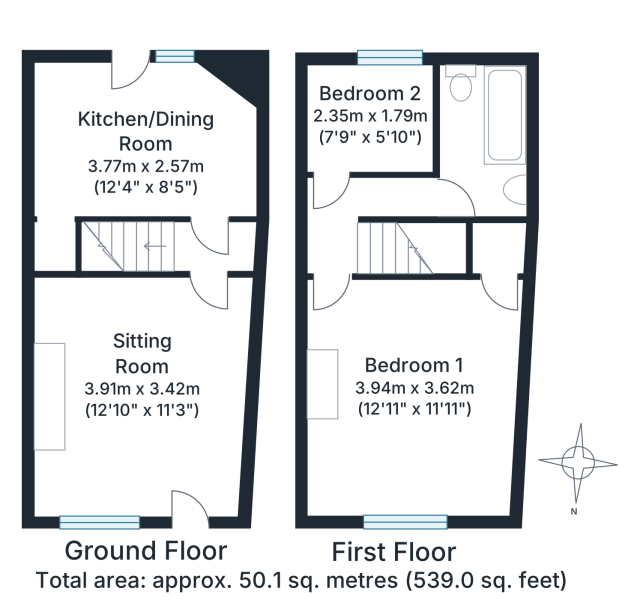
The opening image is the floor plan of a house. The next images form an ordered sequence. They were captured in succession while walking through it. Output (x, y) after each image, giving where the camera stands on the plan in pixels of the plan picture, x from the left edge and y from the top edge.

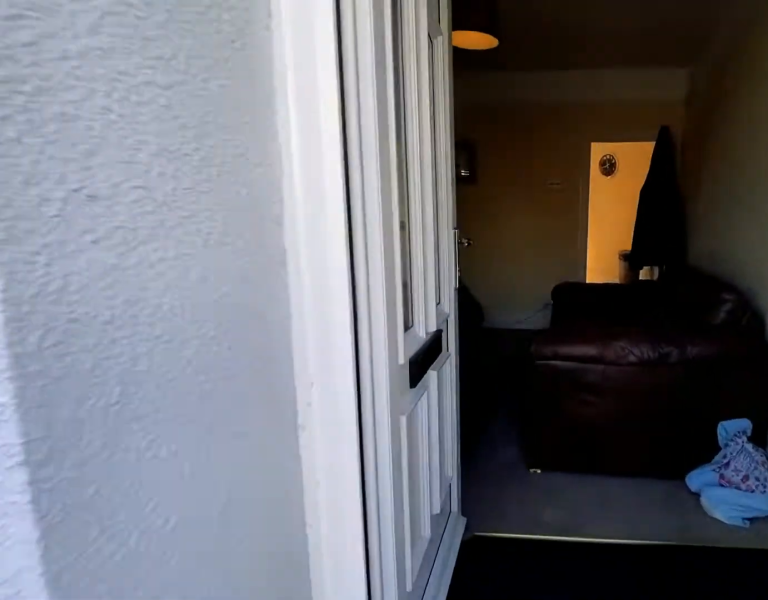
(191, 541)
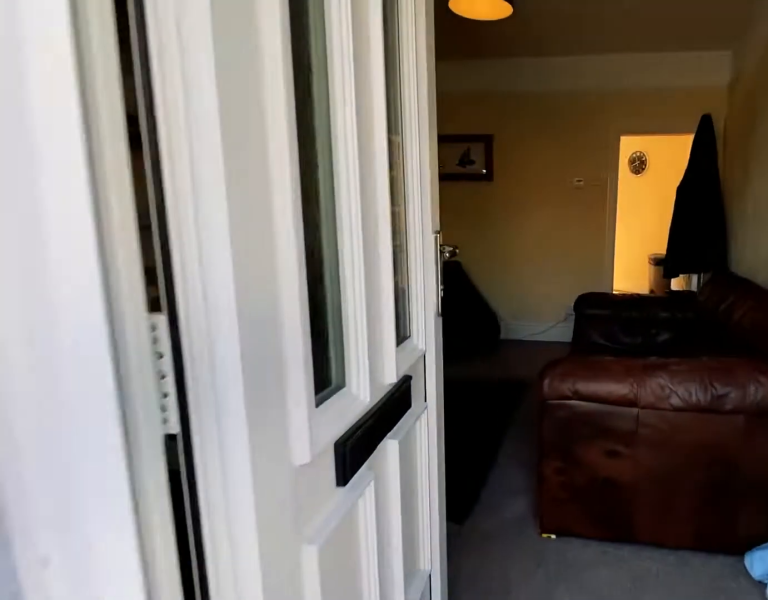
(190, 530)
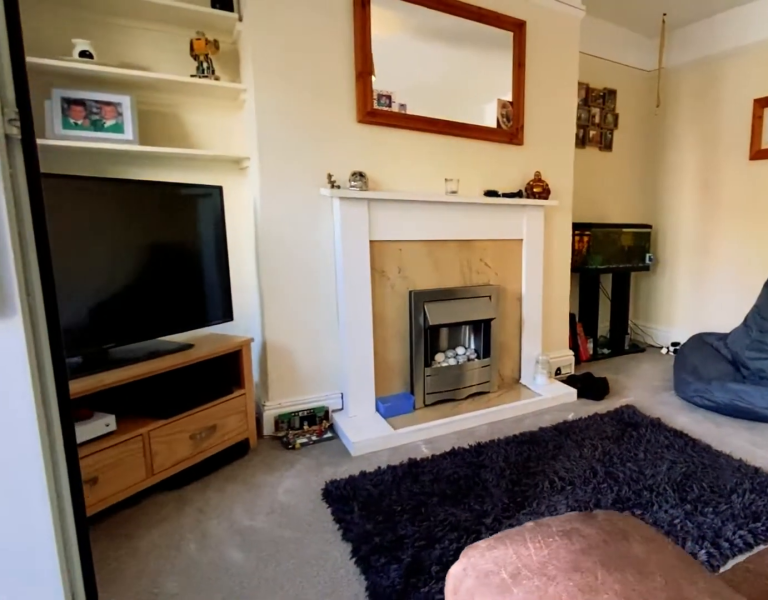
(189, 472)
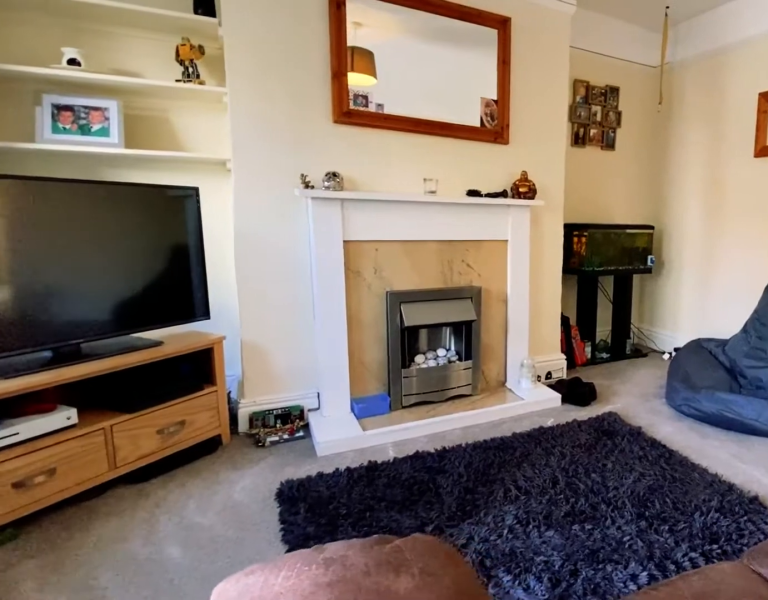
(194, 414)
